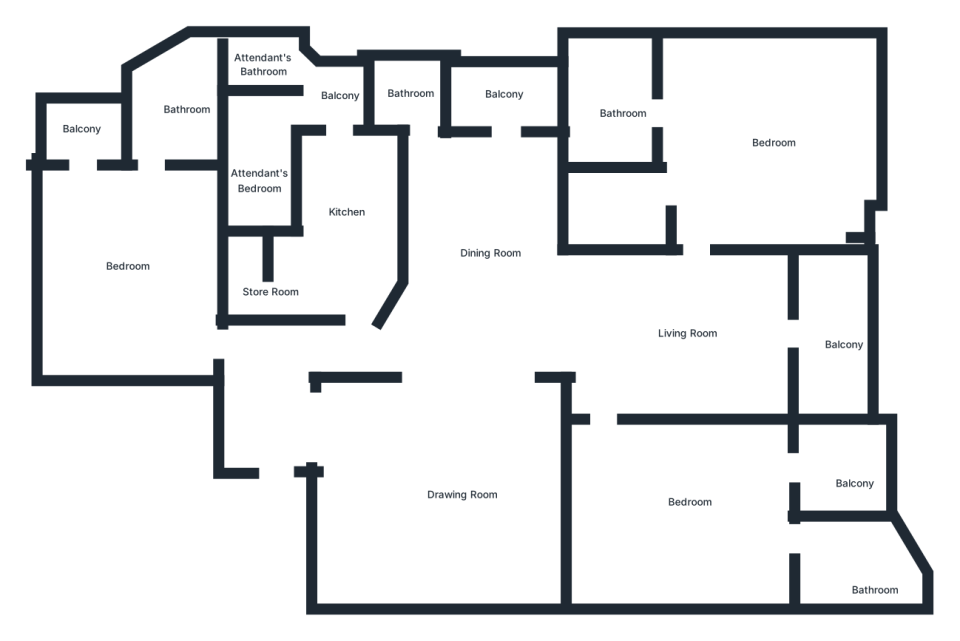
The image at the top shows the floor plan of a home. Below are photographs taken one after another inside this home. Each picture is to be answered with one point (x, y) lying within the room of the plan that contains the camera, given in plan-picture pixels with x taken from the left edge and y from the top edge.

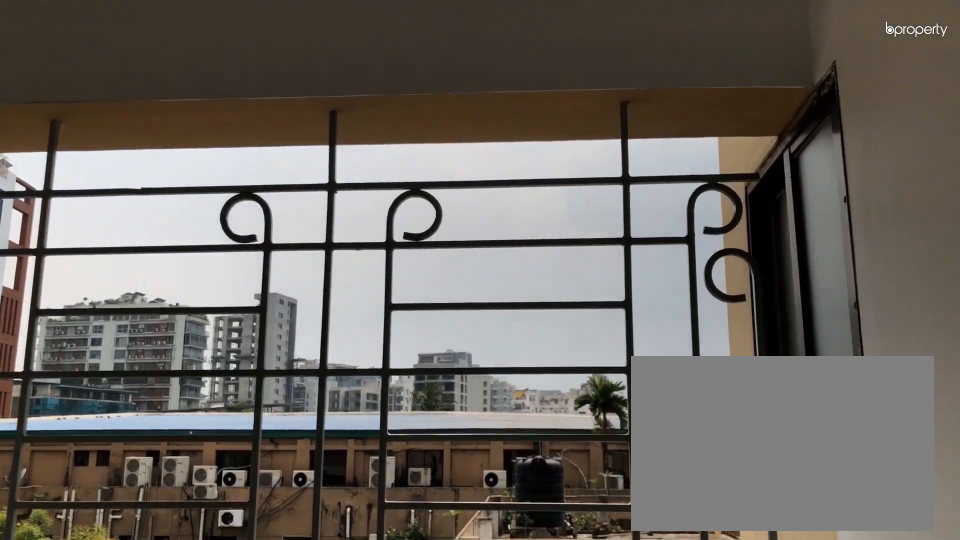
(91, 129)
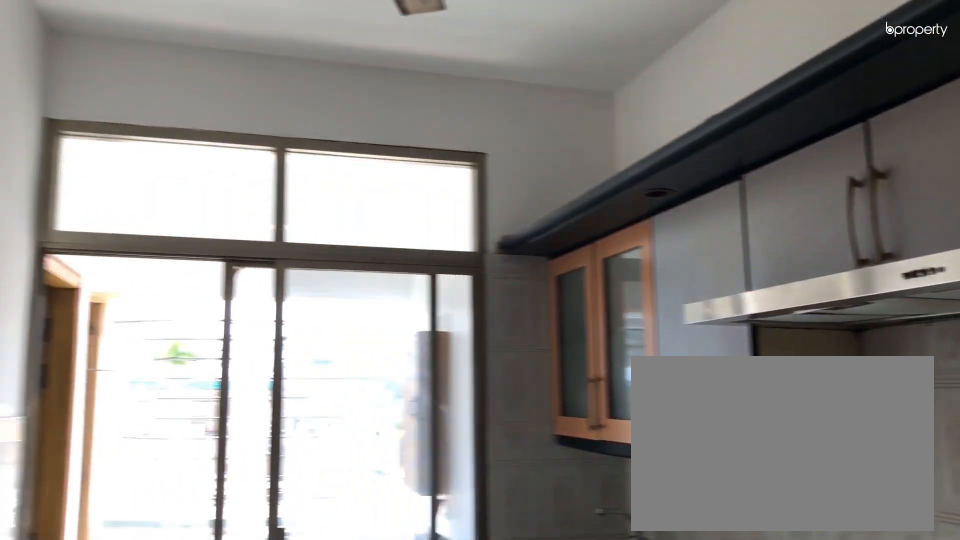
(355, 237)
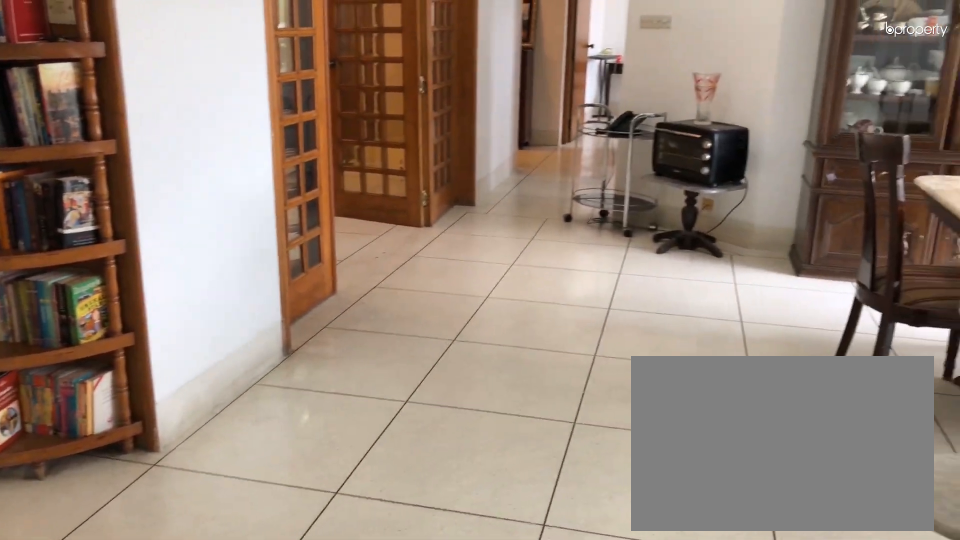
(696, 329)
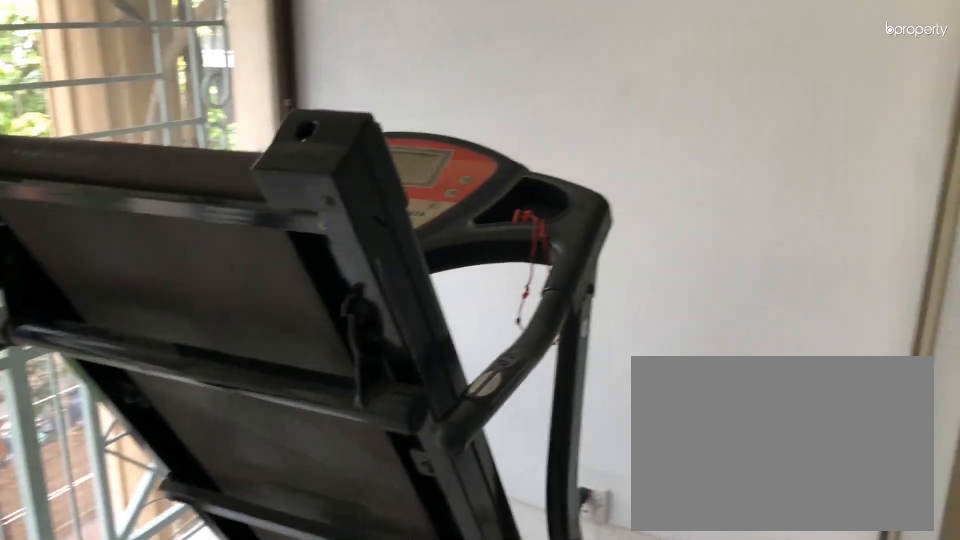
(834, 326)
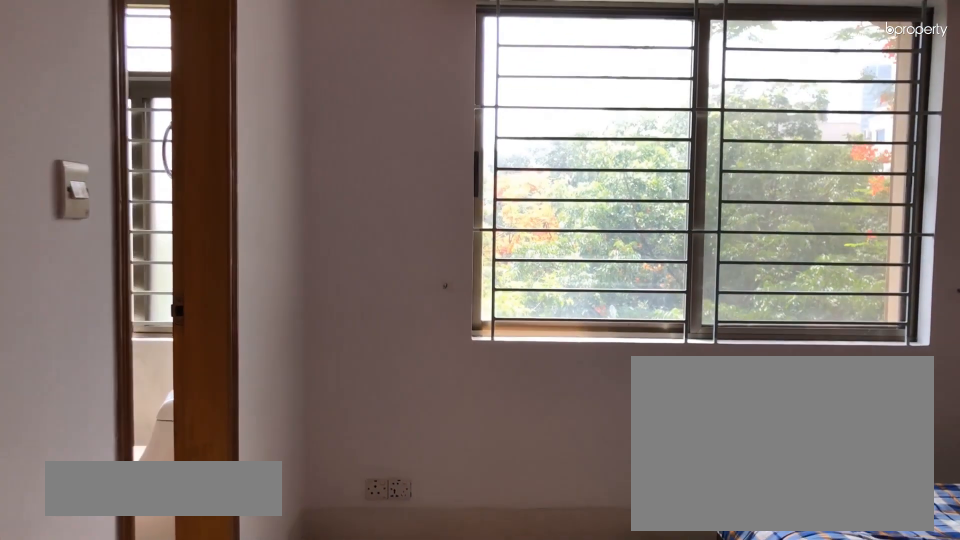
(758, 131)
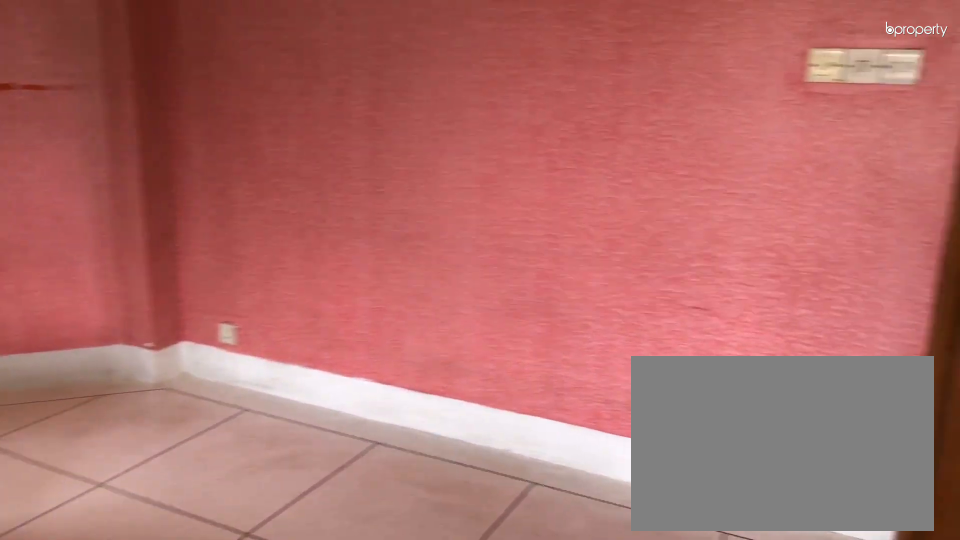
(733, 116)
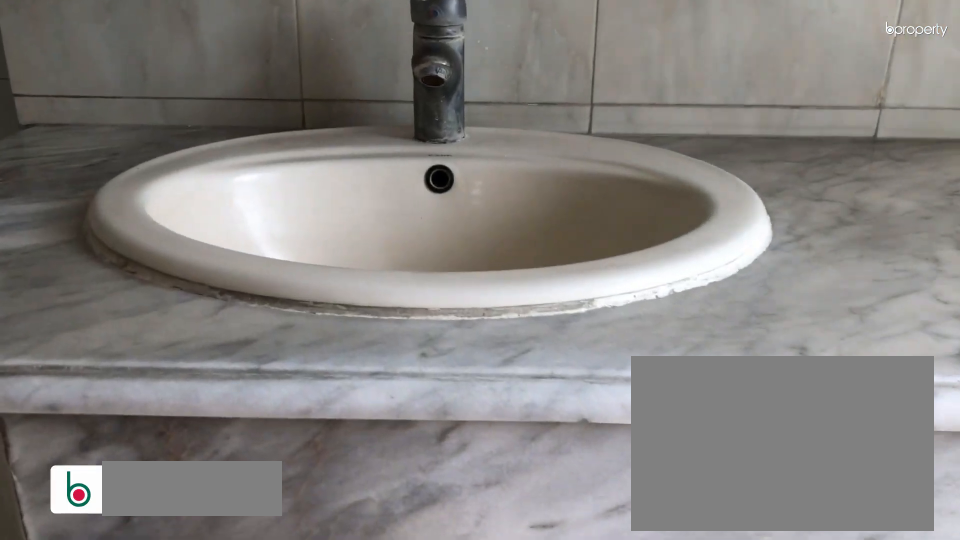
(601, 106)
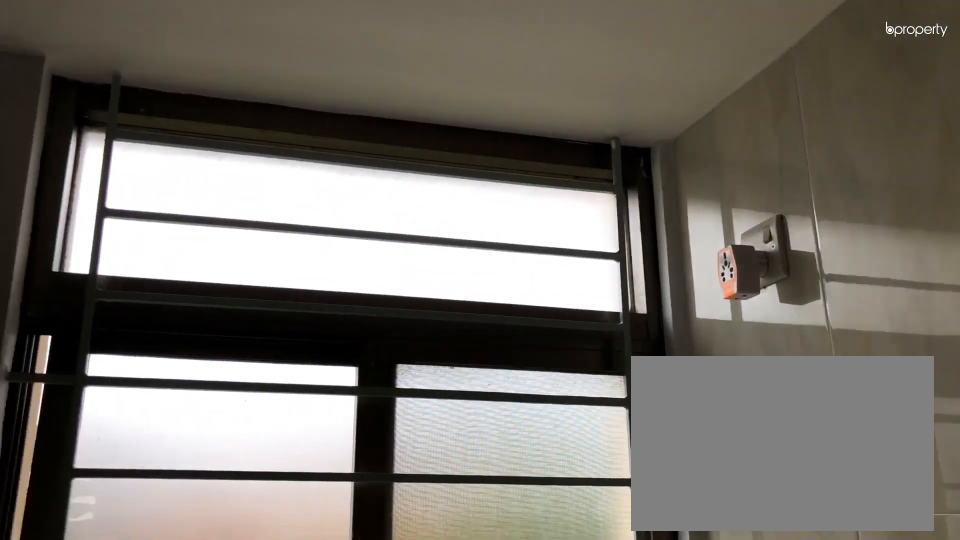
(601, 106)
